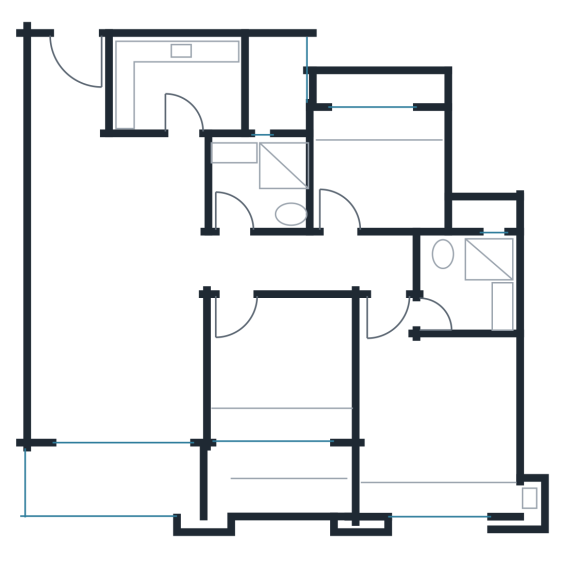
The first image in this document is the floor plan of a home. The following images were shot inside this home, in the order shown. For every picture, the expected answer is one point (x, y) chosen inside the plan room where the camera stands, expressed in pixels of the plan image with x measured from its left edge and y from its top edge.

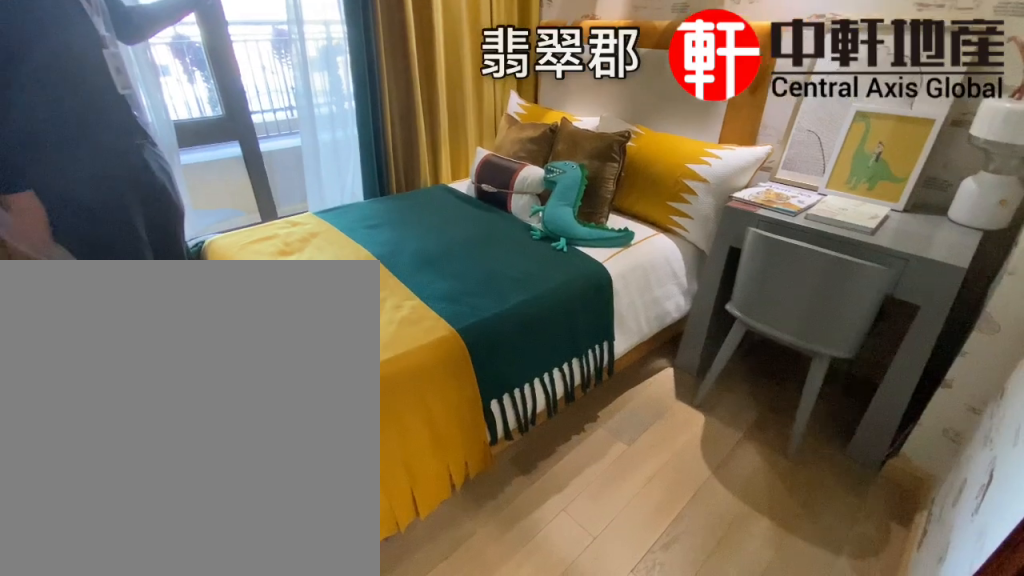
(372, 184)
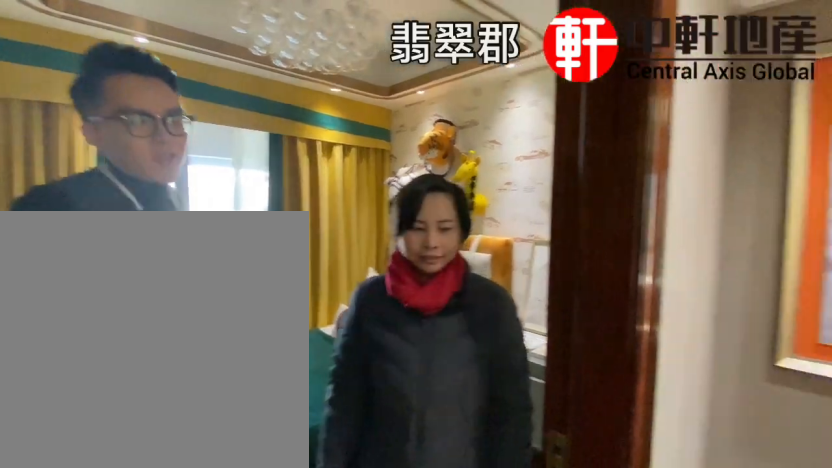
(373, 184)
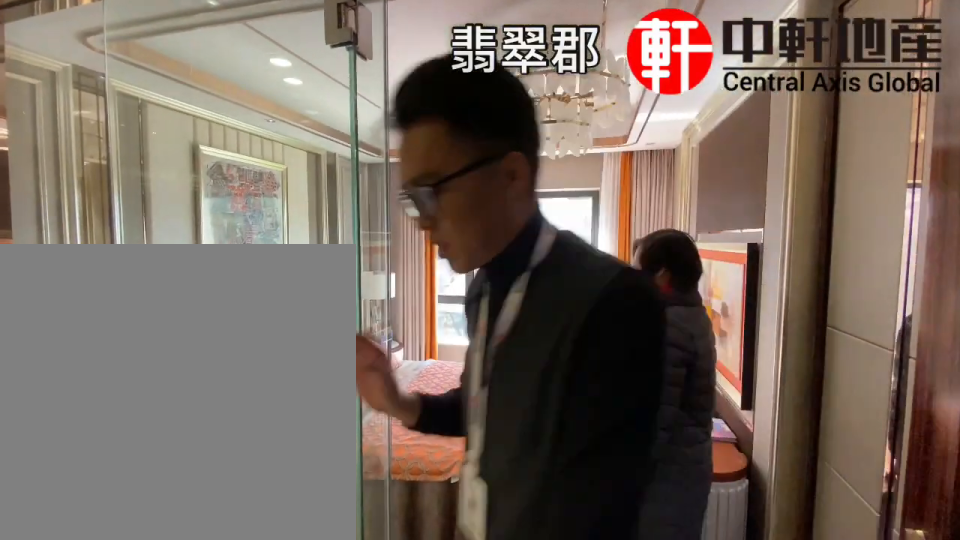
(450, 465)
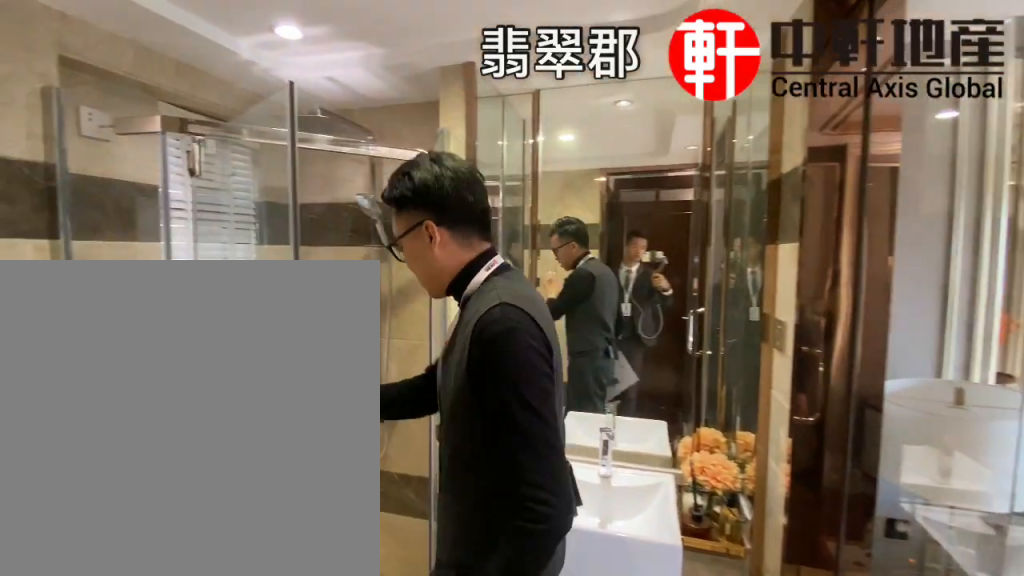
(470, 279)
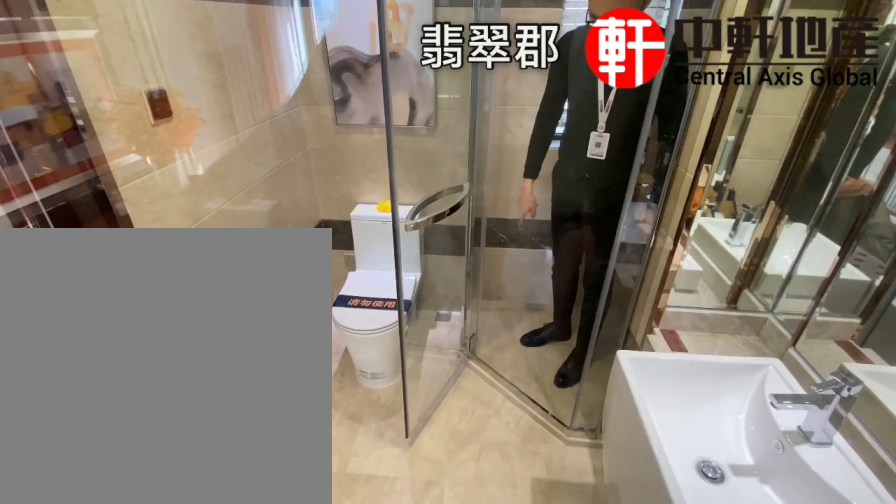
(470, 279)
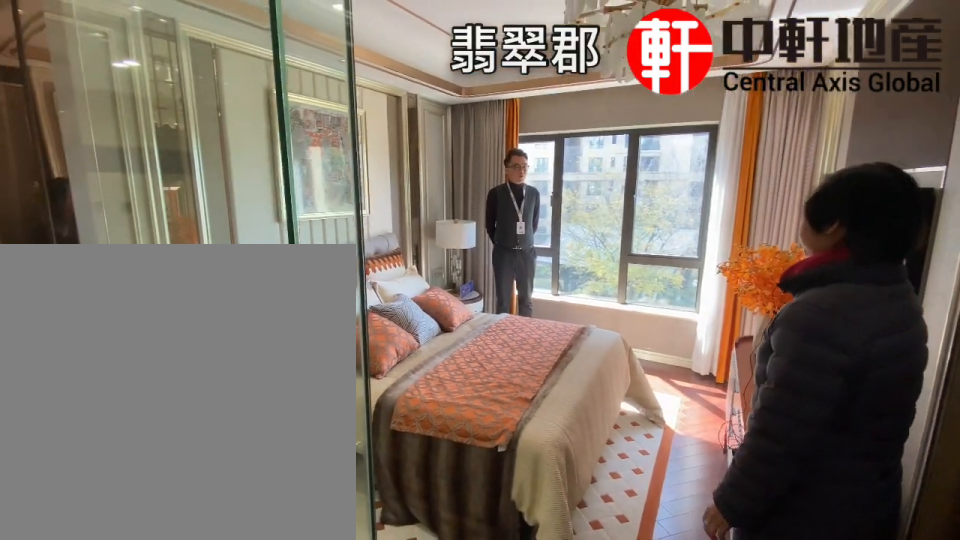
(442, 409)
